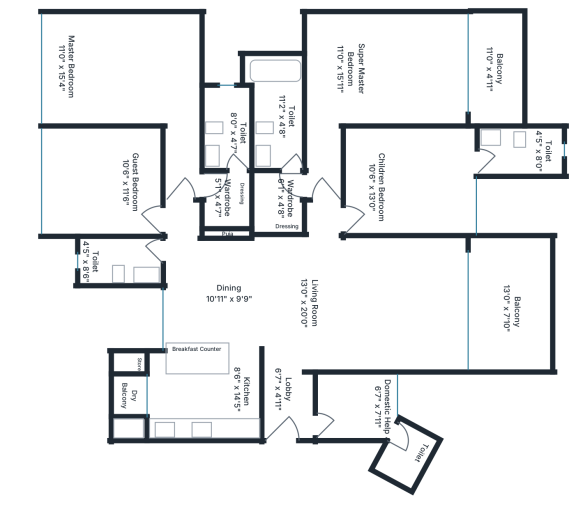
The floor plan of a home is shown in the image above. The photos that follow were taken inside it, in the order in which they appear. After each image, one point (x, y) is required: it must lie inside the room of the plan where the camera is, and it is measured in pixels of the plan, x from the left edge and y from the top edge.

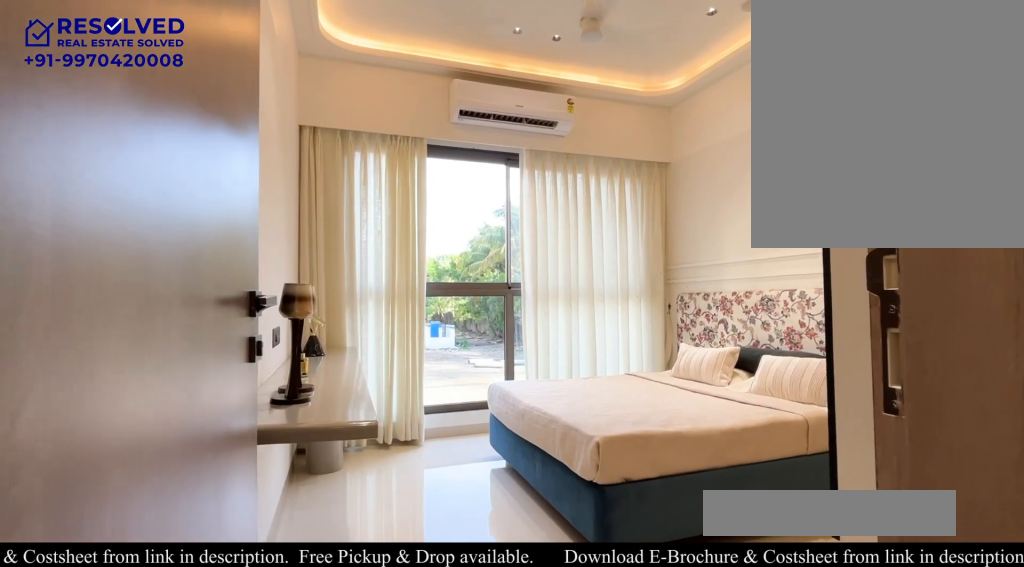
(105, 181)
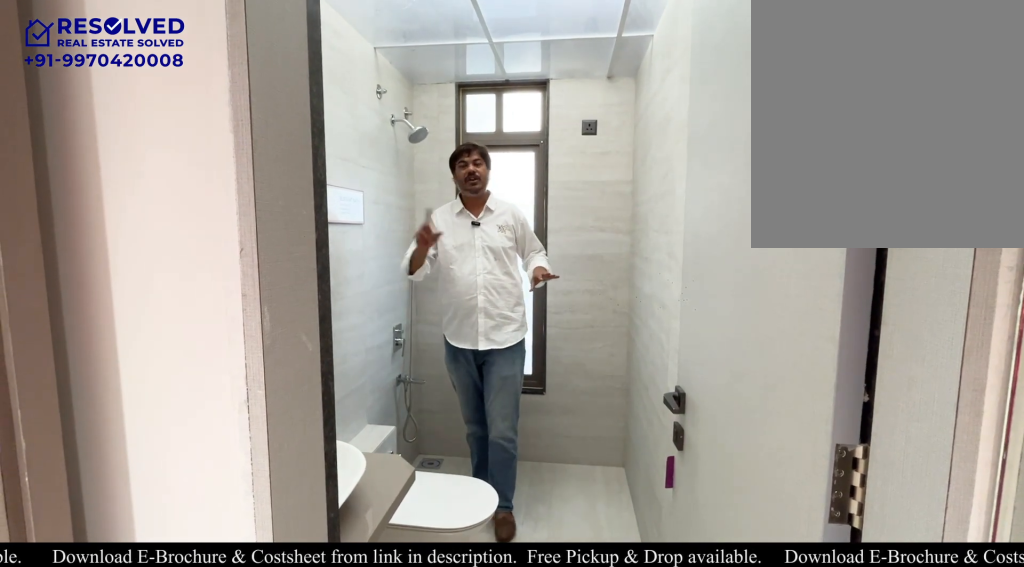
(227, 129)
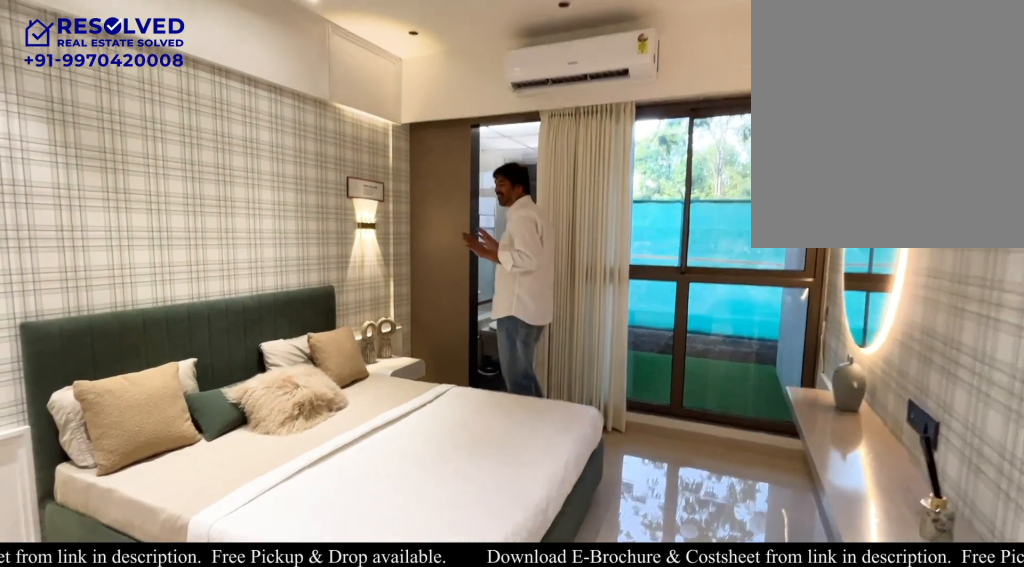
(410, 181)
